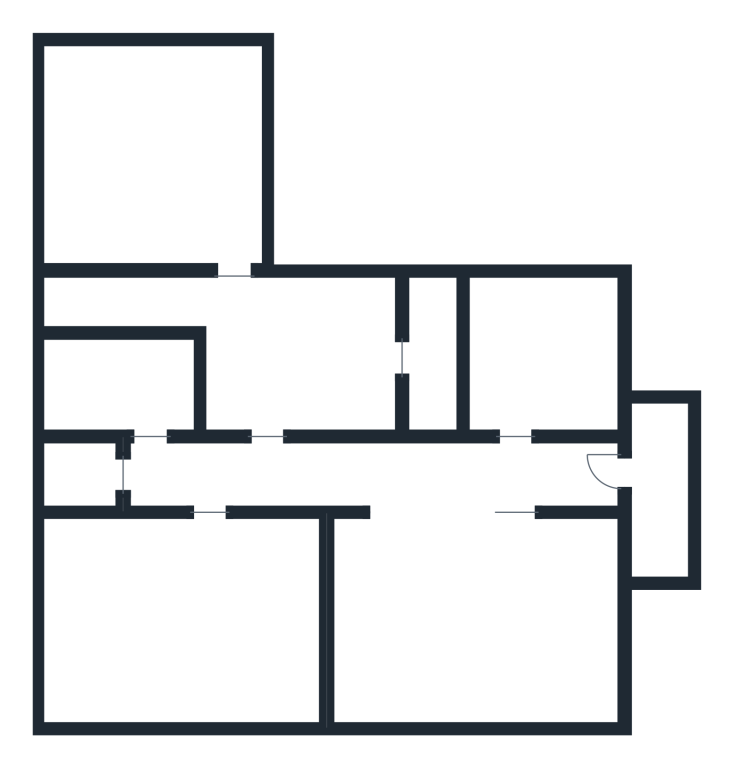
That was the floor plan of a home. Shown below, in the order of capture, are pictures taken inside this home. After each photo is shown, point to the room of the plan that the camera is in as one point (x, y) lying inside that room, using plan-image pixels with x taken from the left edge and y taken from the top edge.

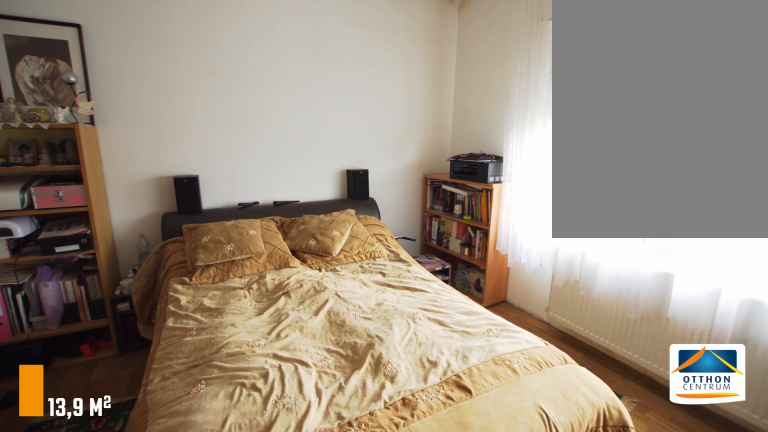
(481, 615)
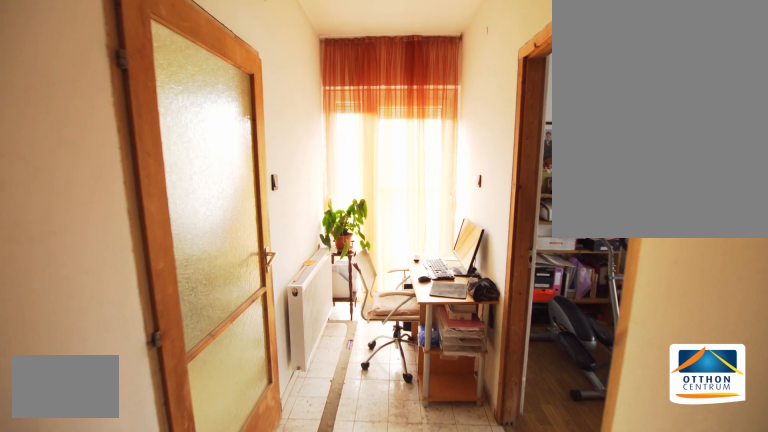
(549, 479)
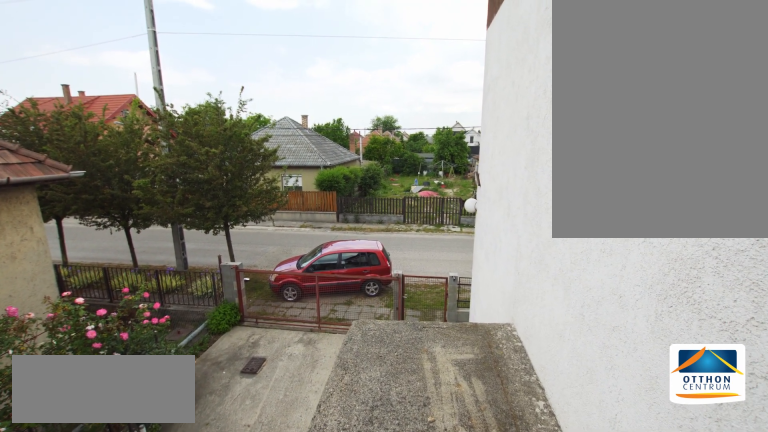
(662, 479)
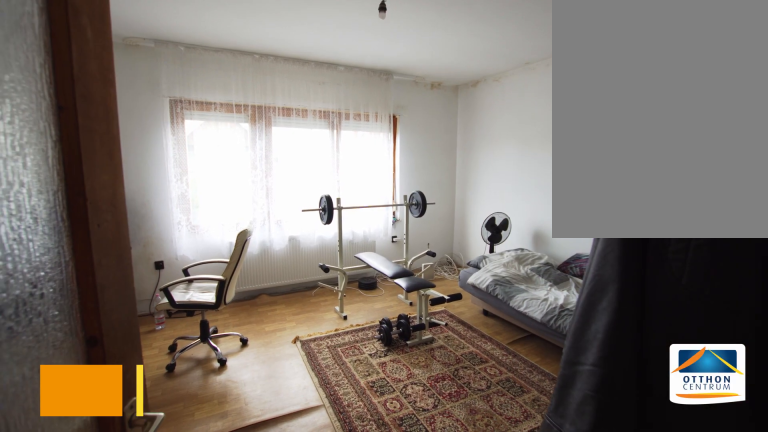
(175, 624)
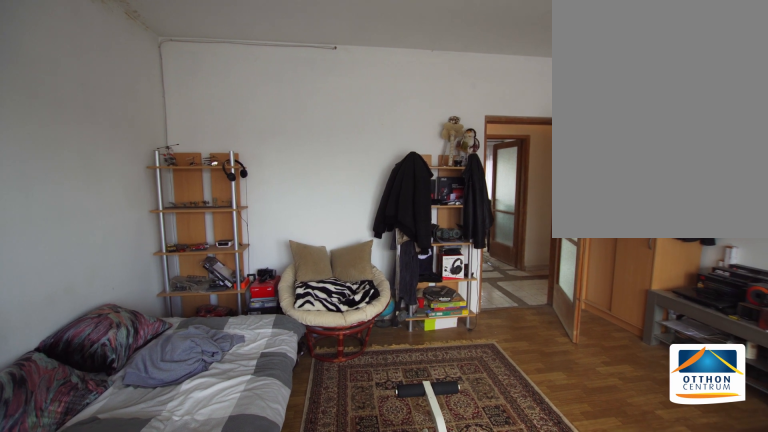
(176, 624)
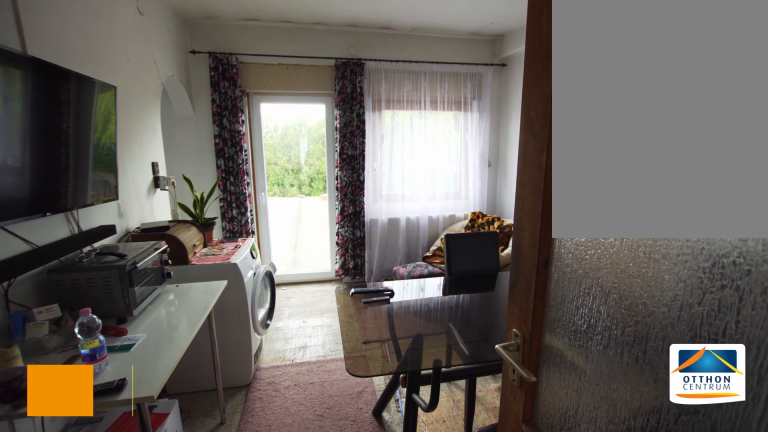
(316, 357)
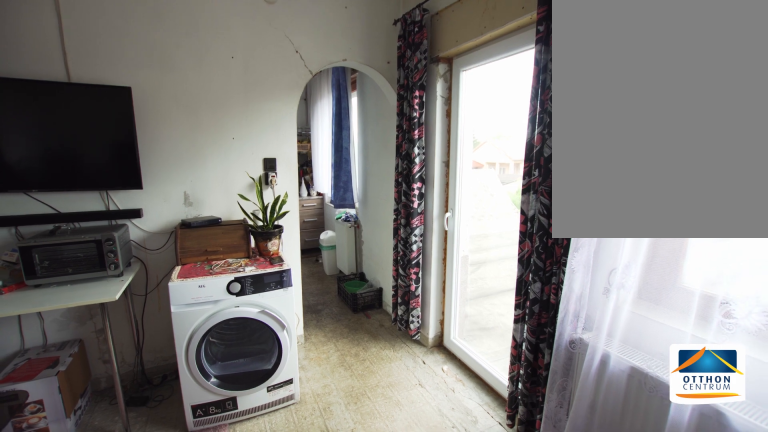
(316, 356)
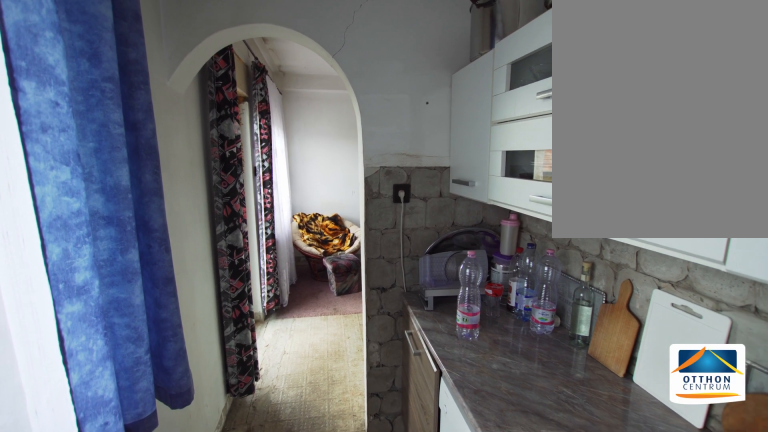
(123, 302)
